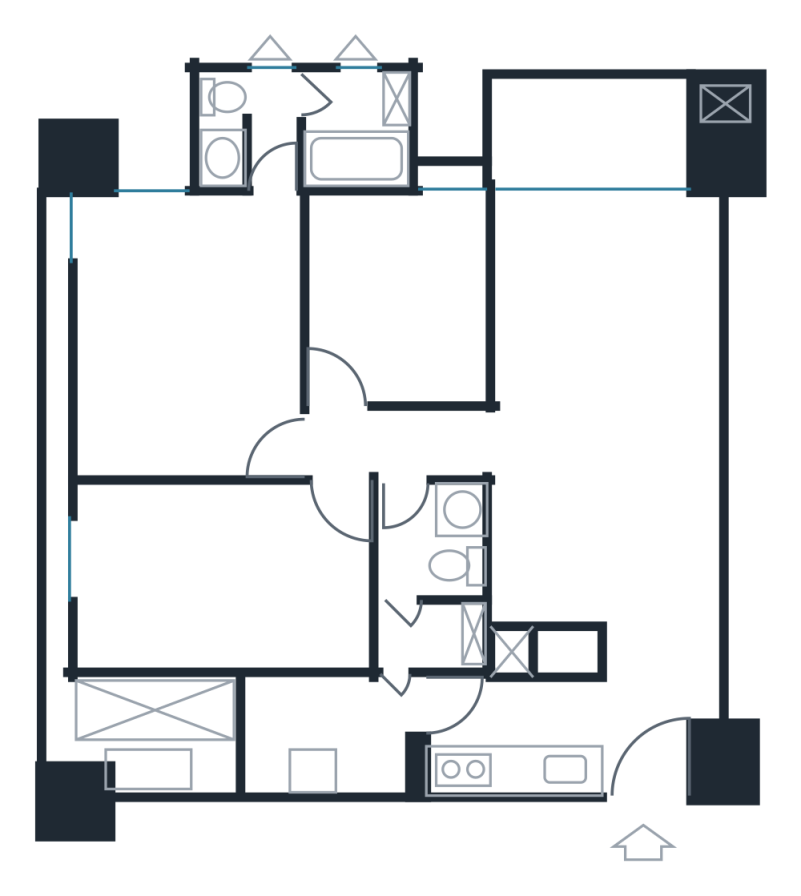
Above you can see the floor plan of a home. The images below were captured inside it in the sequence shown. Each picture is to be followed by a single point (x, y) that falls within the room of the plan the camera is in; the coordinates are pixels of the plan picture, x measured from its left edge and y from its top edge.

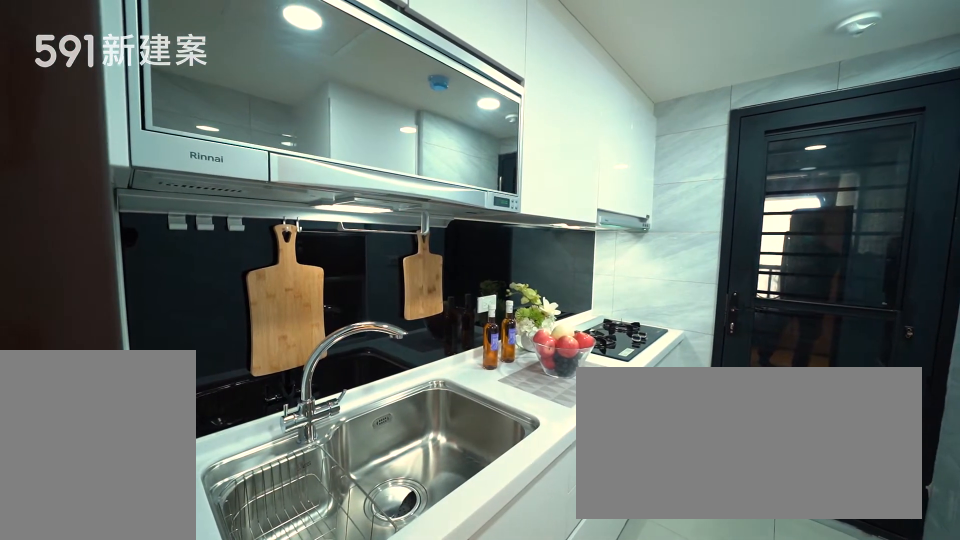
(510, 738)
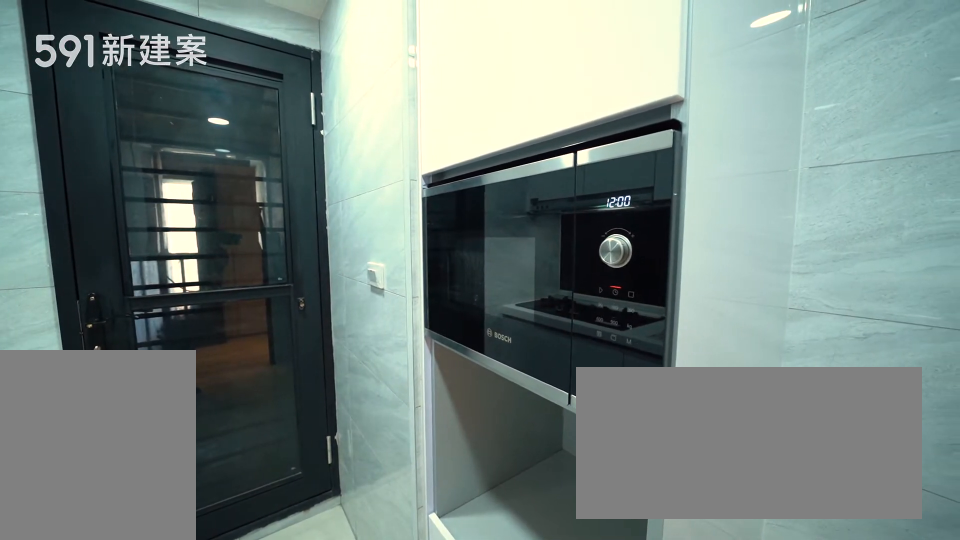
(510, 738)
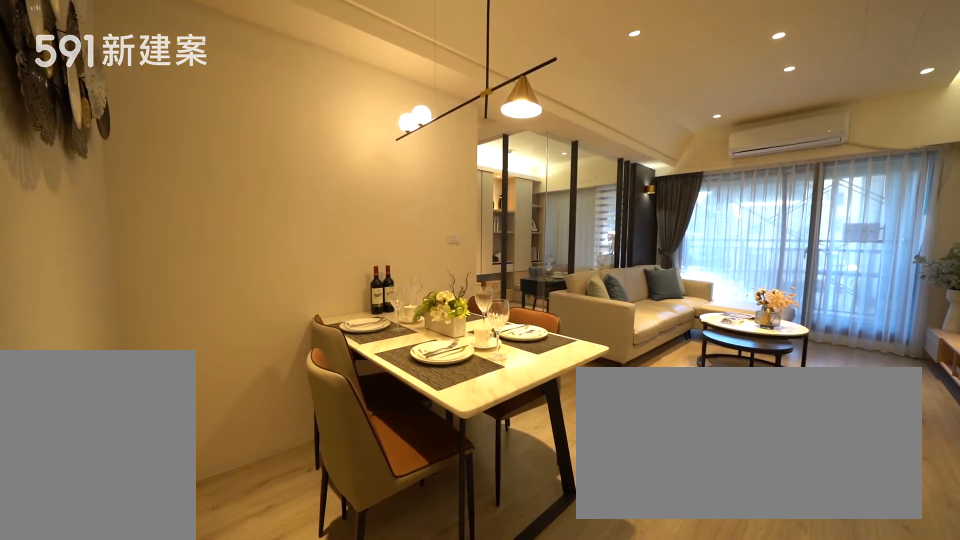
(563, 549)
